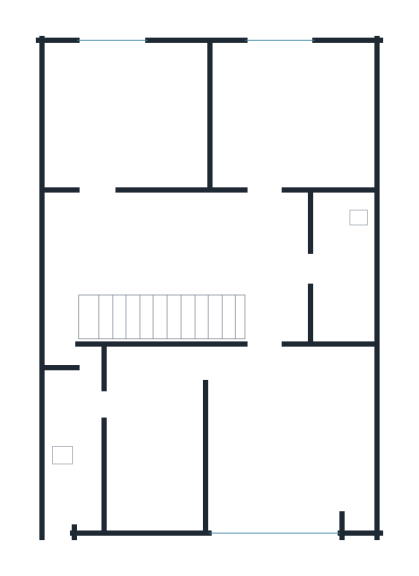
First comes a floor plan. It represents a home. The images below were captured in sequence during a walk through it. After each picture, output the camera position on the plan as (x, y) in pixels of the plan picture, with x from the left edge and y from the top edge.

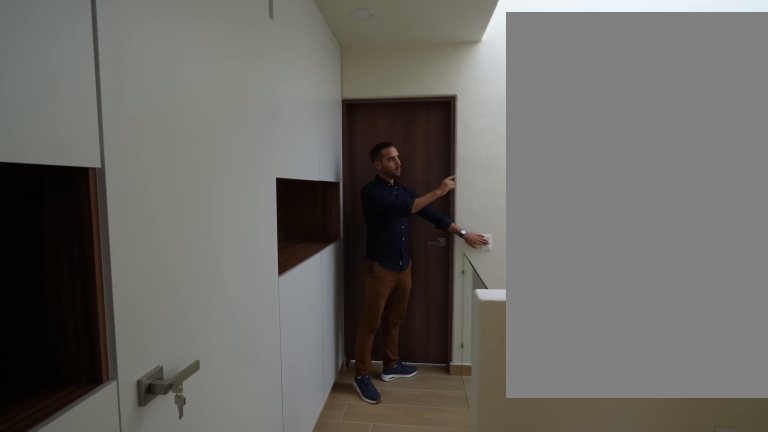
(253, 239)
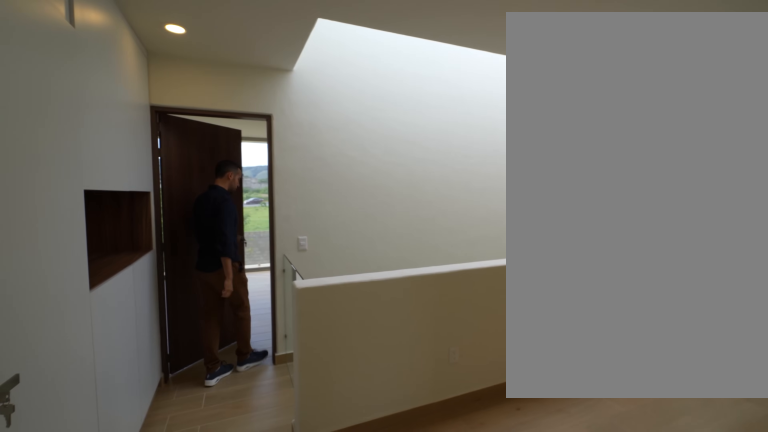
(262, 242)
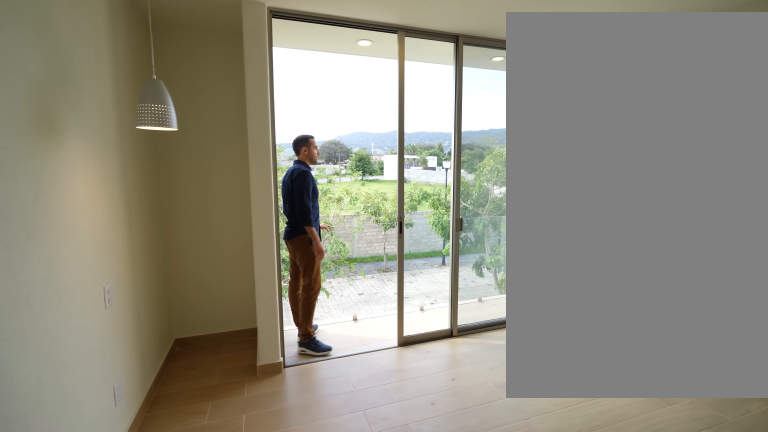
(343, 387)
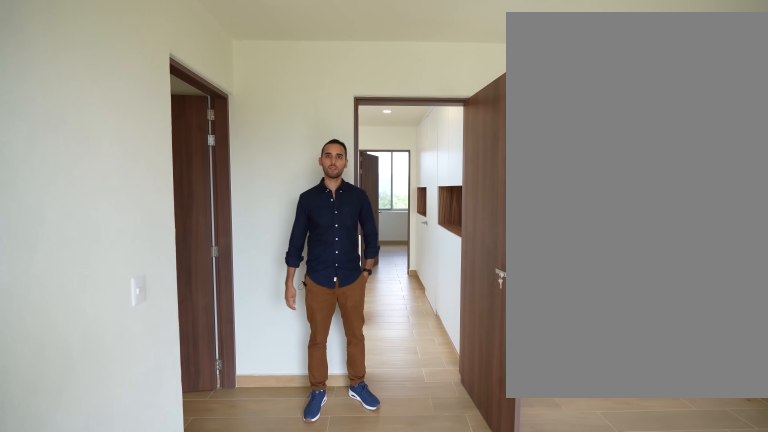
(254, 516)
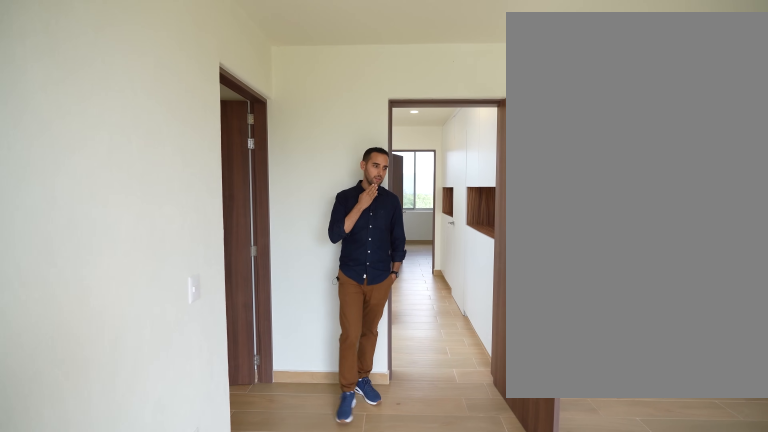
(256, 516)
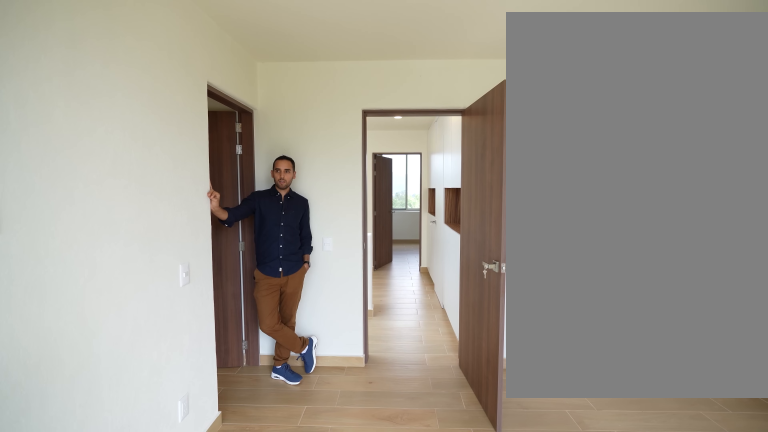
(258, 516)
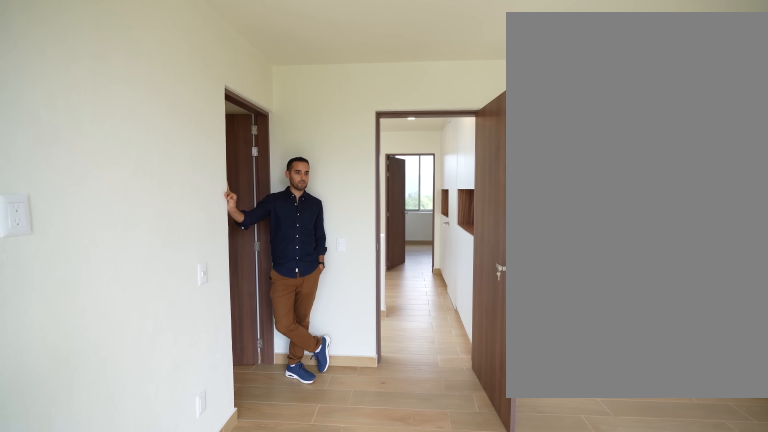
(259, 516)
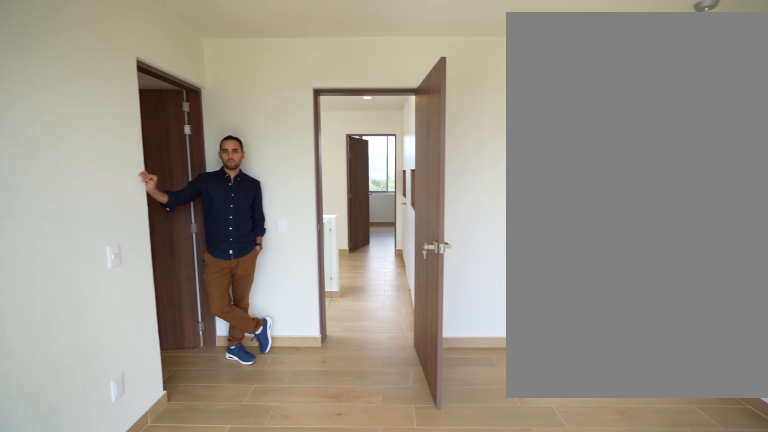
(265, 509)
